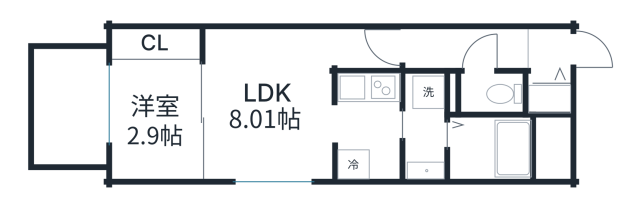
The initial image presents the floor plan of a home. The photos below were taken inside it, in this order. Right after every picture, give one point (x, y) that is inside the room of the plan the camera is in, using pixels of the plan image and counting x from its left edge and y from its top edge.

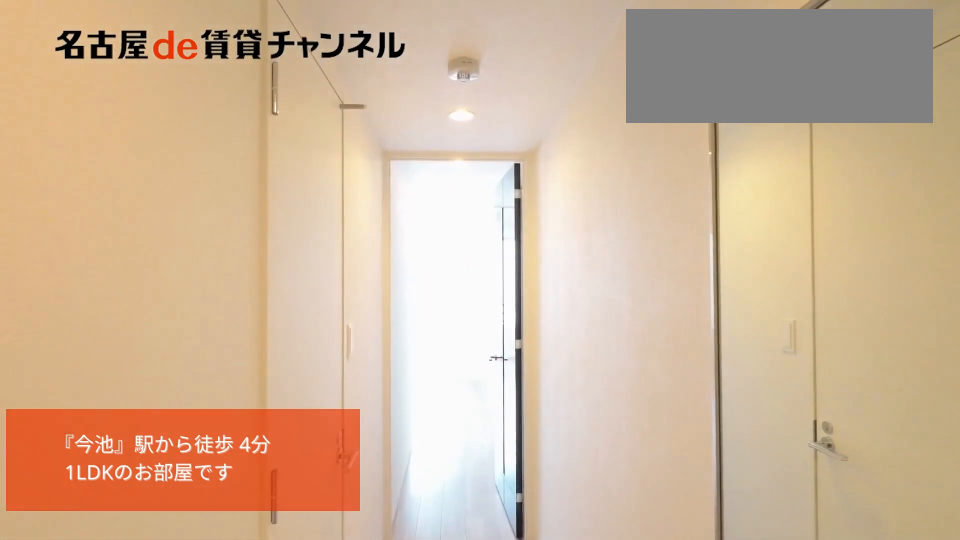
(549, 55)
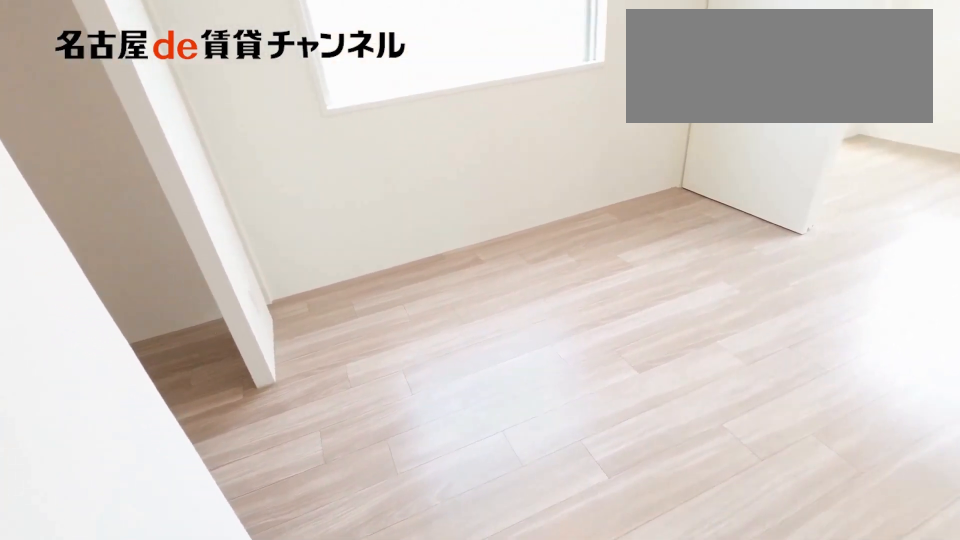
(278, 96)
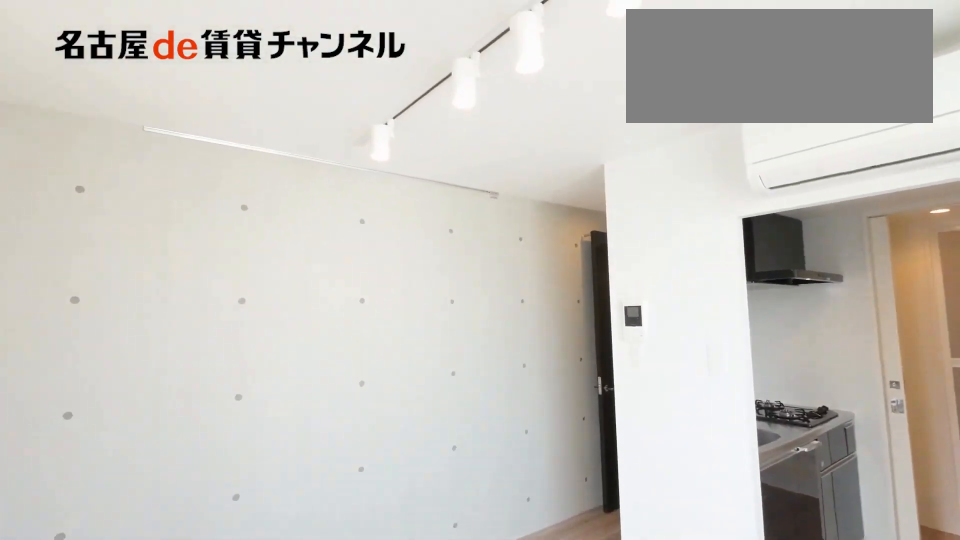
(278, 96)
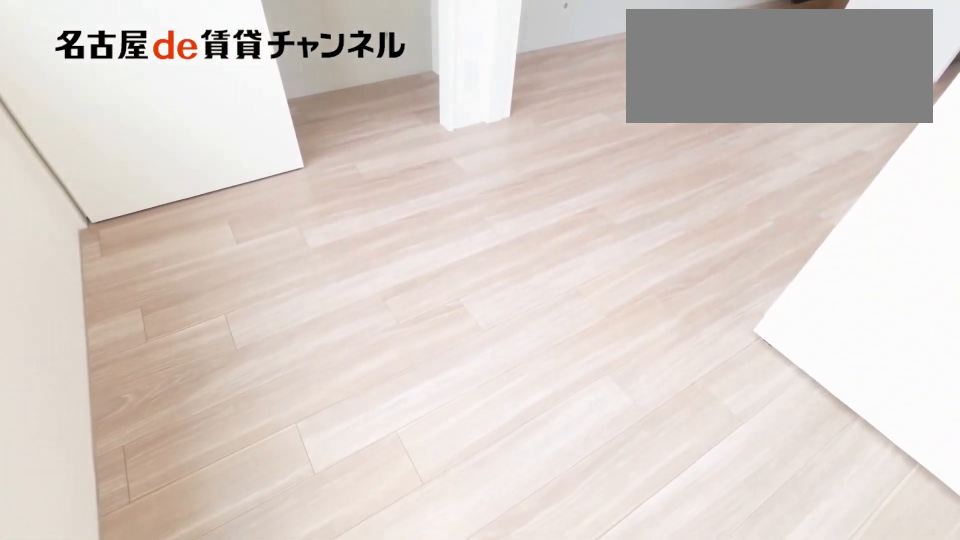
(154, 120)
